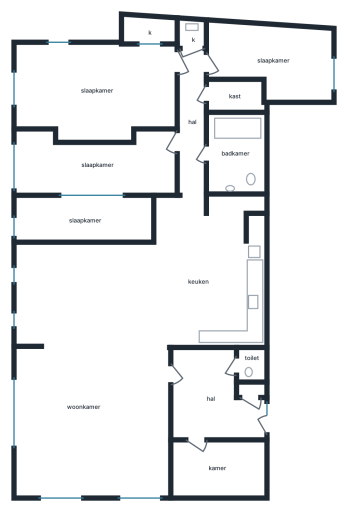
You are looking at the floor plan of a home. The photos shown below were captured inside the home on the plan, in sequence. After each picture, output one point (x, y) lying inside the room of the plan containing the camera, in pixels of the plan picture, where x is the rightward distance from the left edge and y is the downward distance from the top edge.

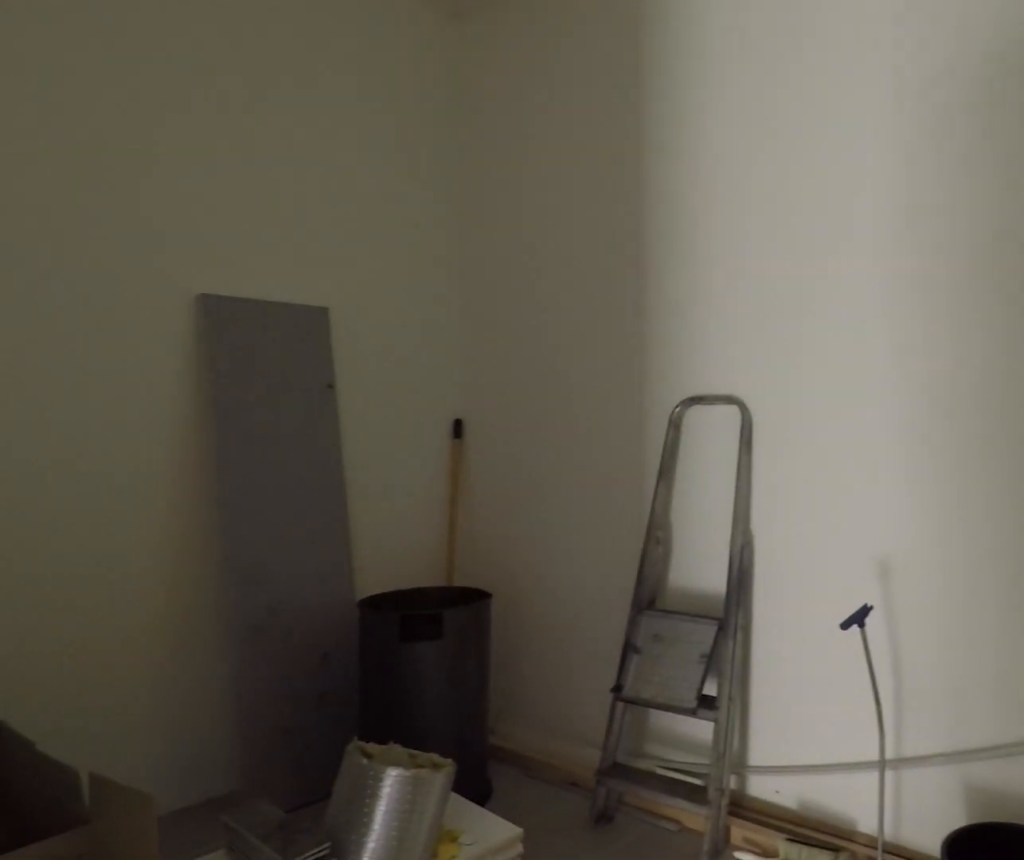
(217, 467)
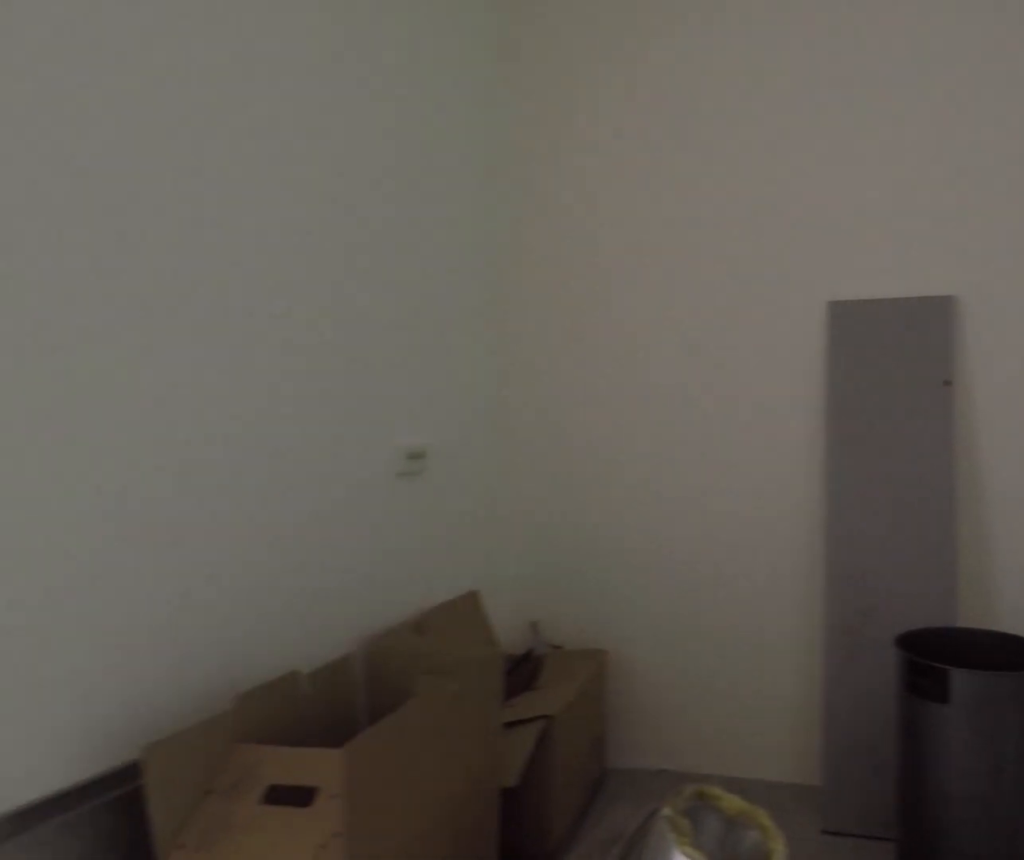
(217, 467)
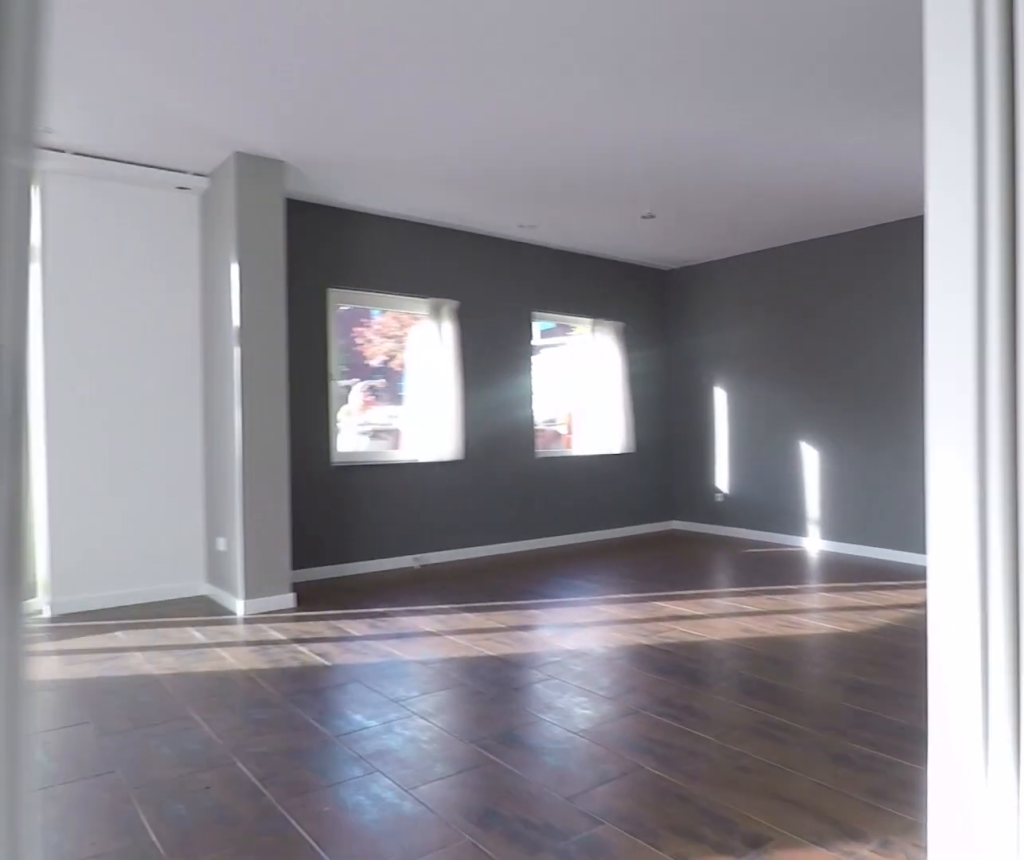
(210, 397)
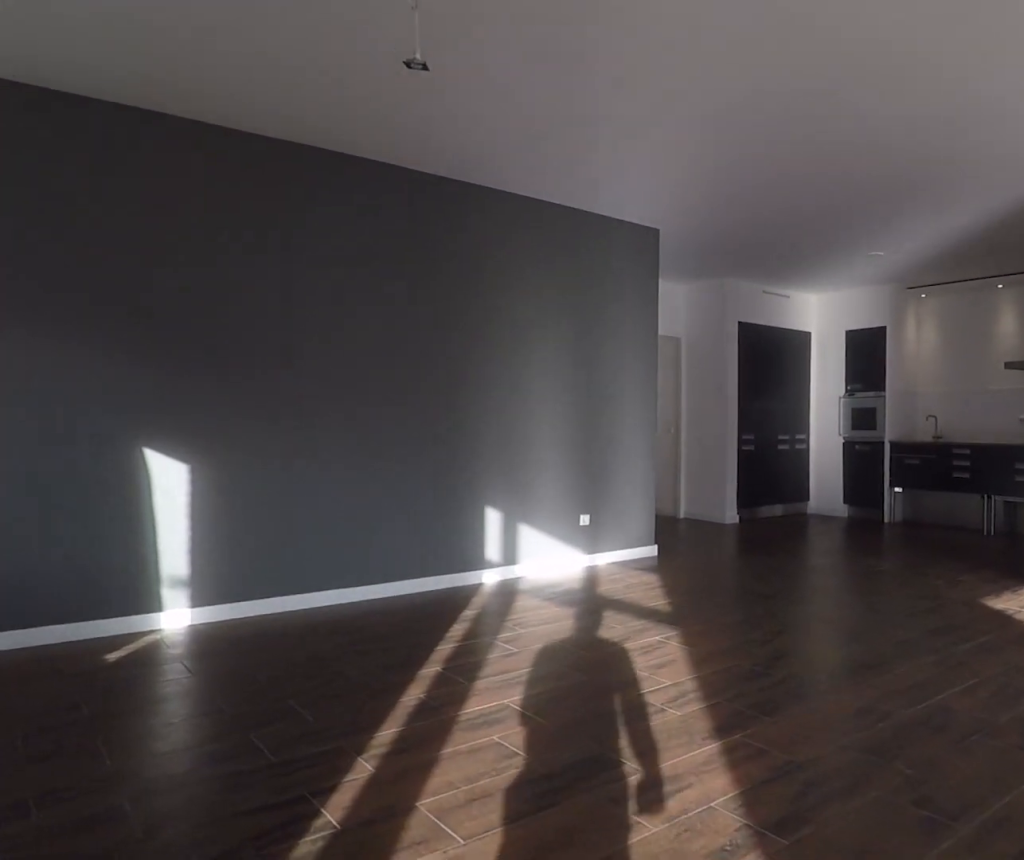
(91, 371)
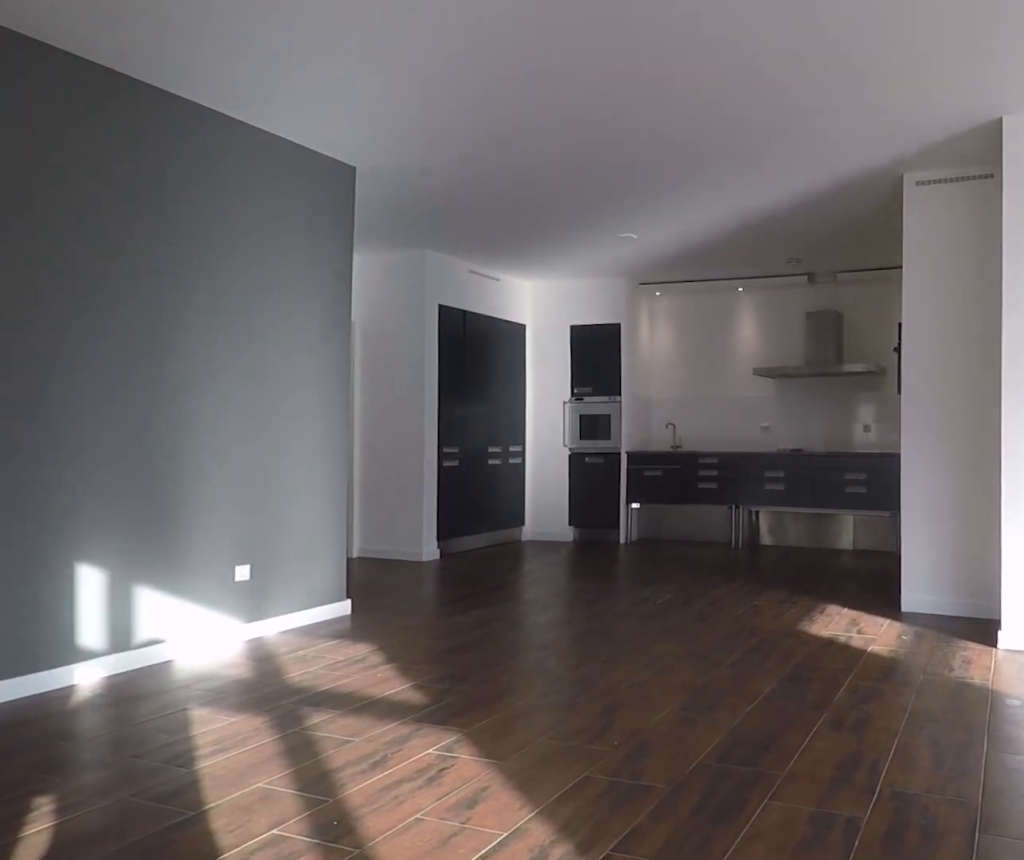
(91, 371)
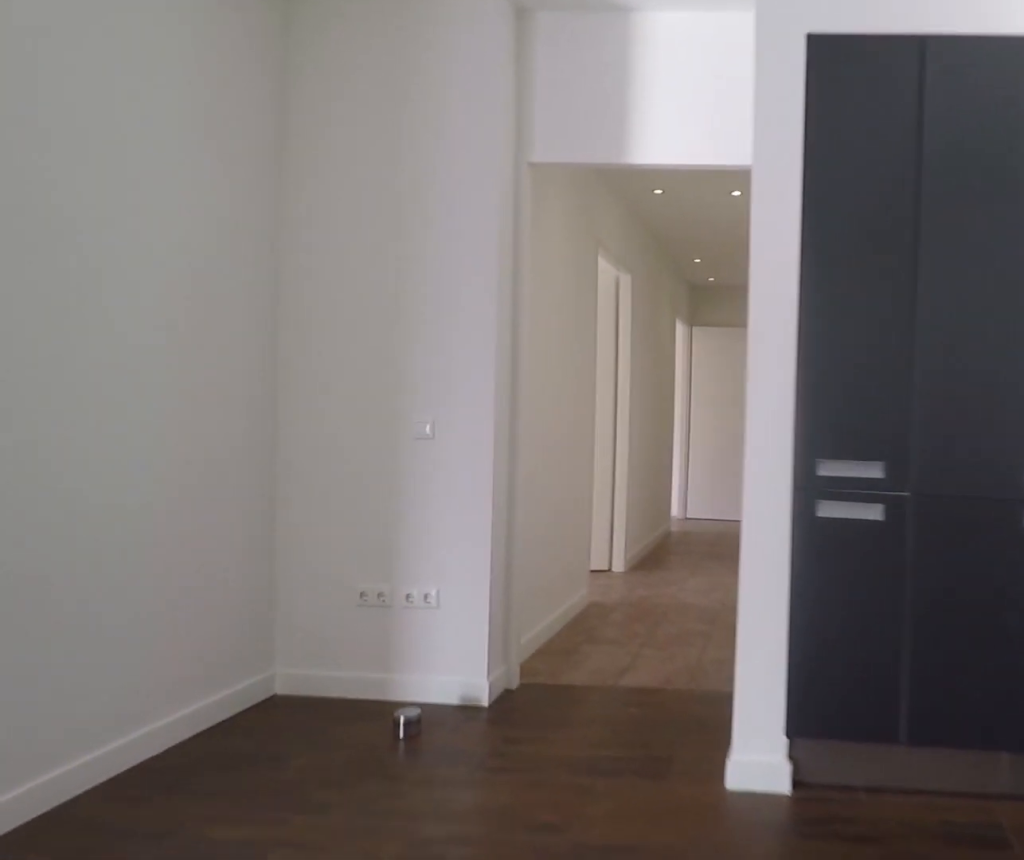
(210, 273)
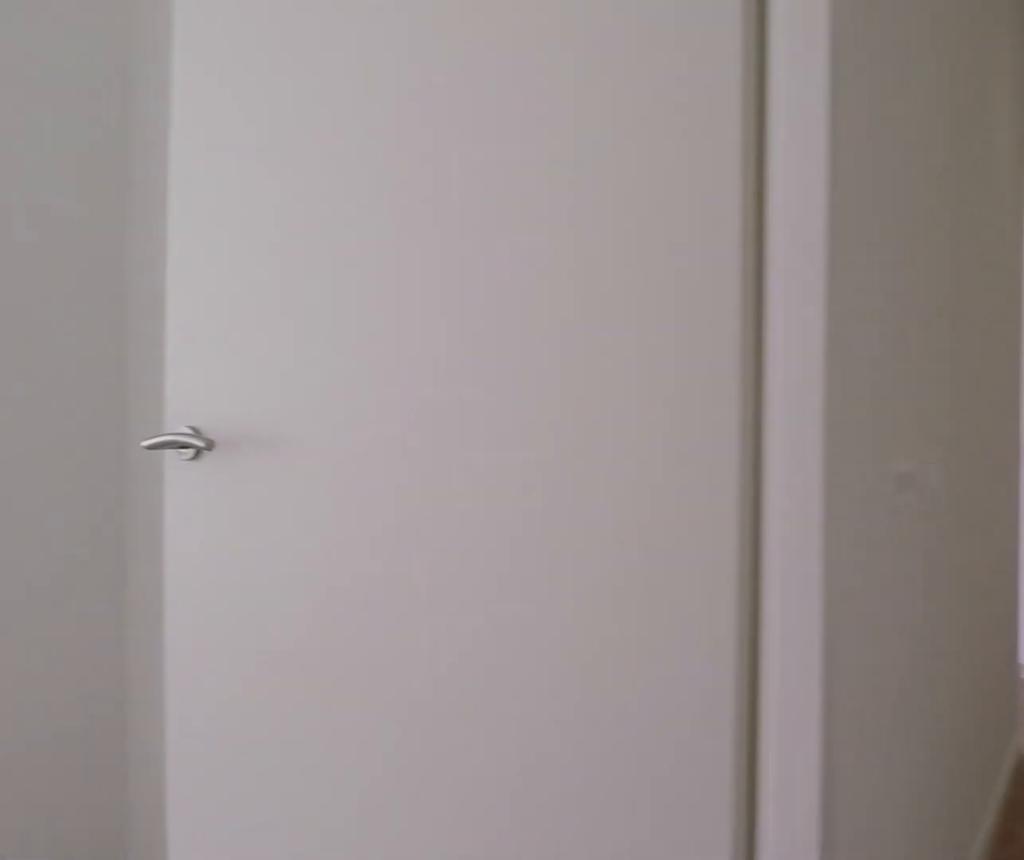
(192, 120)
